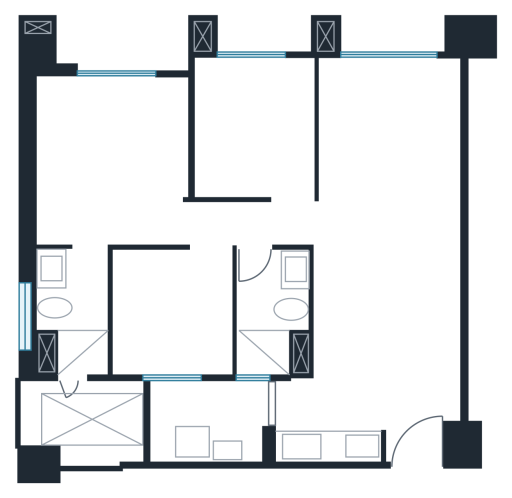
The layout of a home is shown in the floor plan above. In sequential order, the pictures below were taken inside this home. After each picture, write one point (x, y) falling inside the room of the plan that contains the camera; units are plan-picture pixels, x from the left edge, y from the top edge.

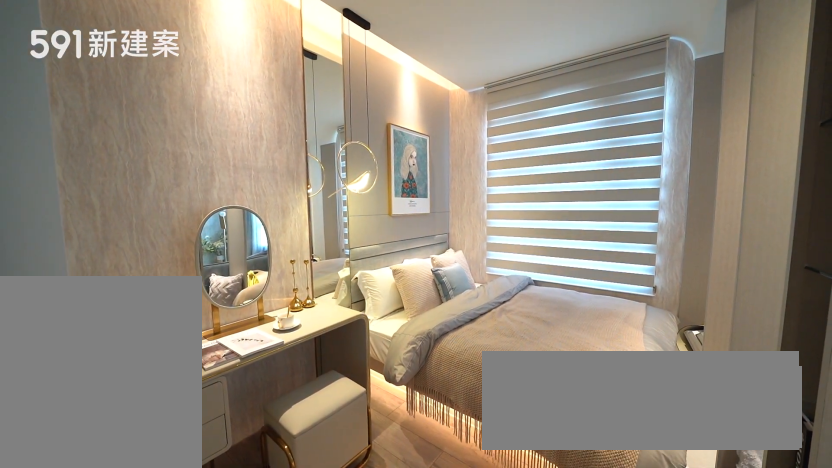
(253, 124)
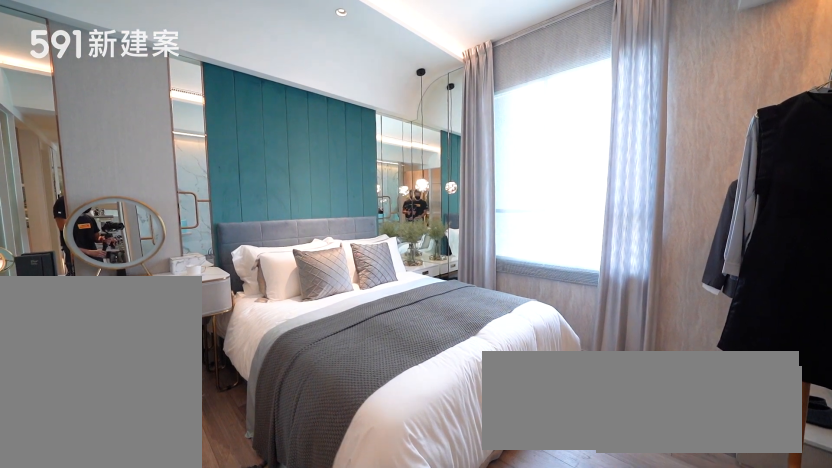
(109, 157)
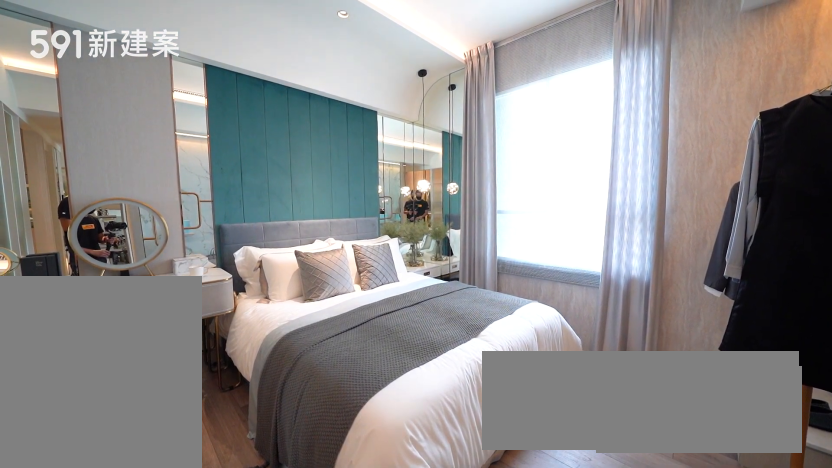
(109, 157)
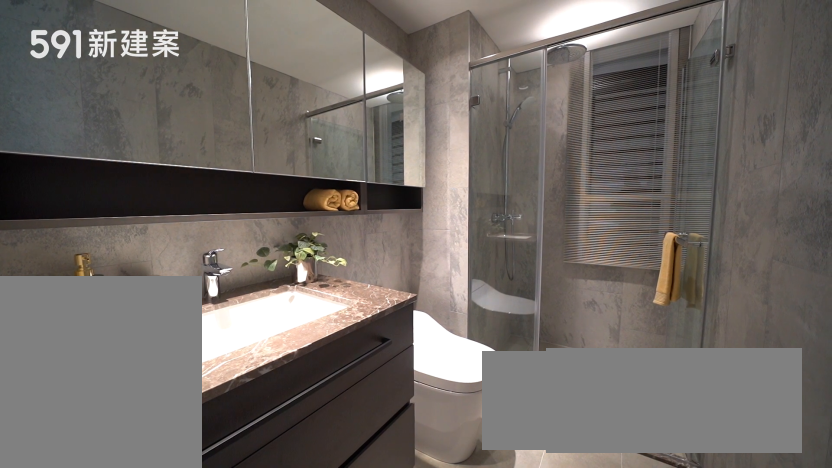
(271, 317)
